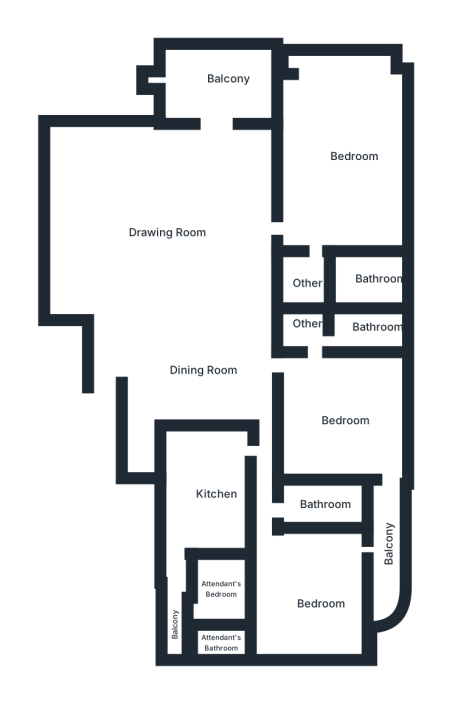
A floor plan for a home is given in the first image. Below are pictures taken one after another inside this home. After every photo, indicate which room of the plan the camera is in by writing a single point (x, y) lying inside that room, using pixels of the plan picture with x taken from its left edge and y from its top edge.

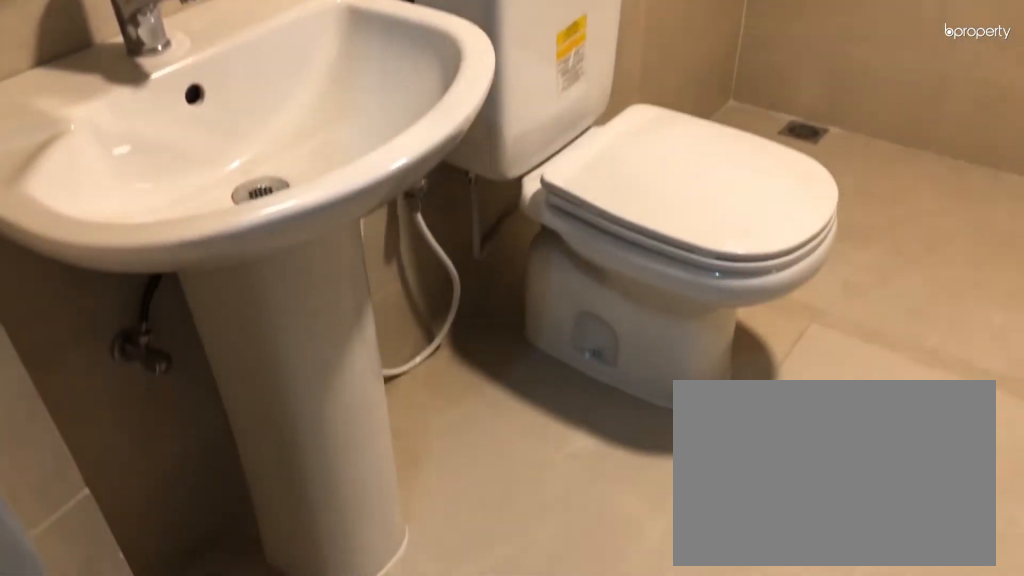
(369, 327)
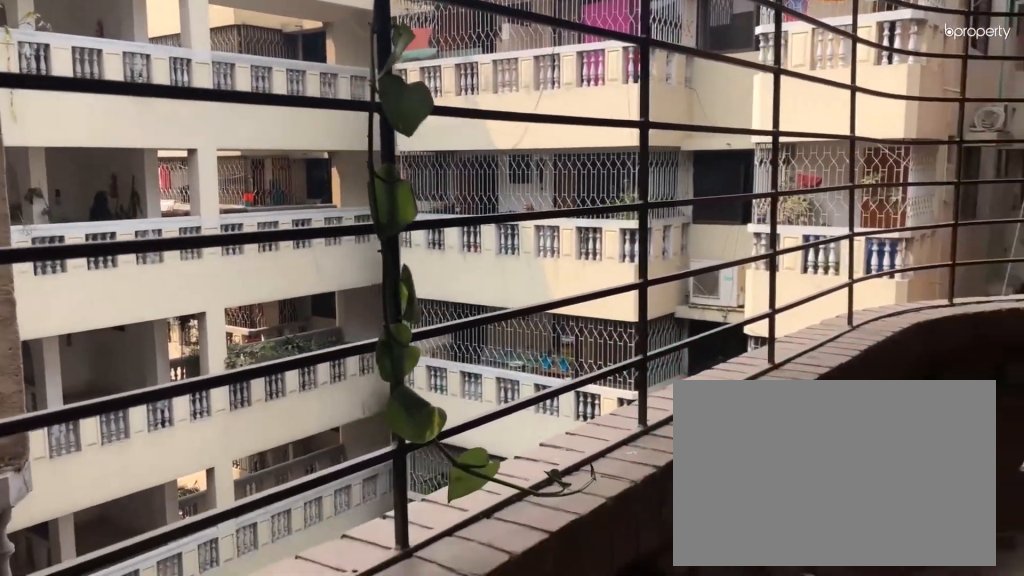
(384, 539)
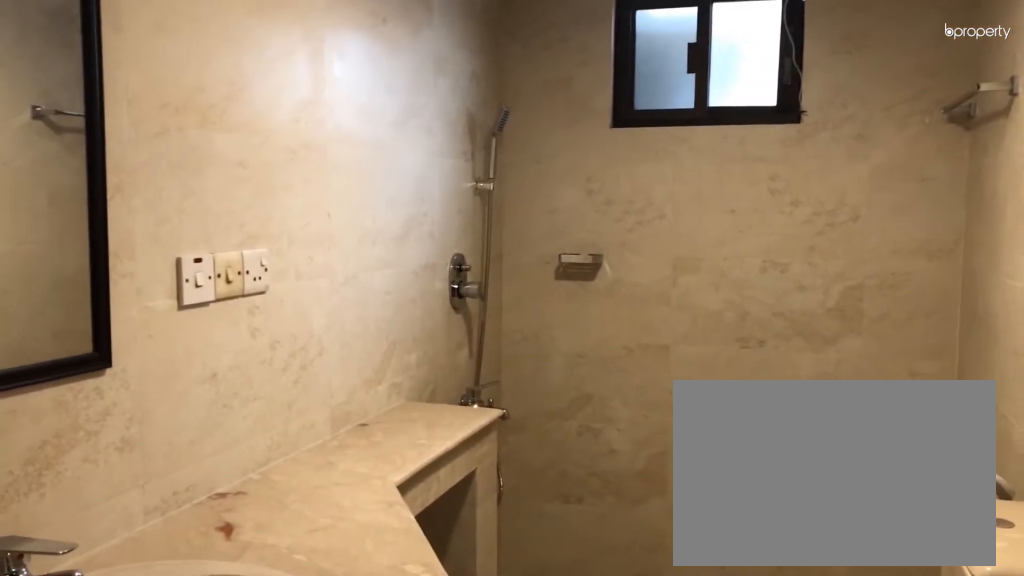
(319, 503)
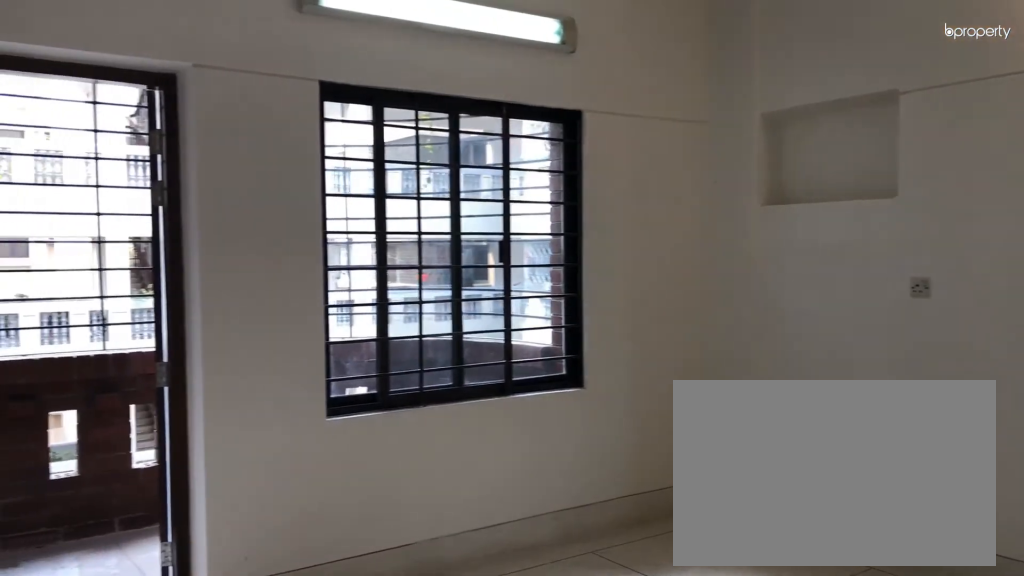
(310, 591)
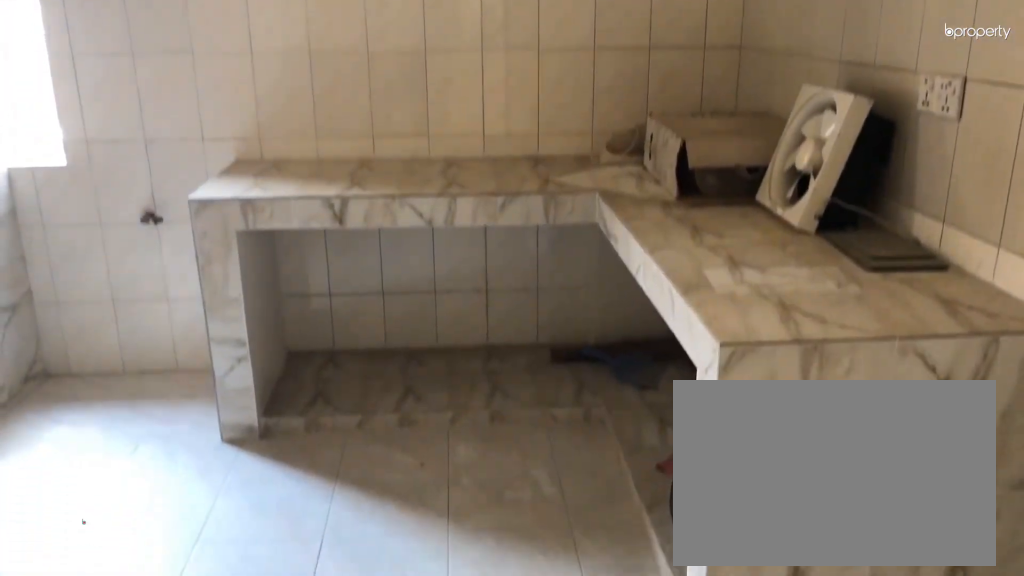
(205, 490)
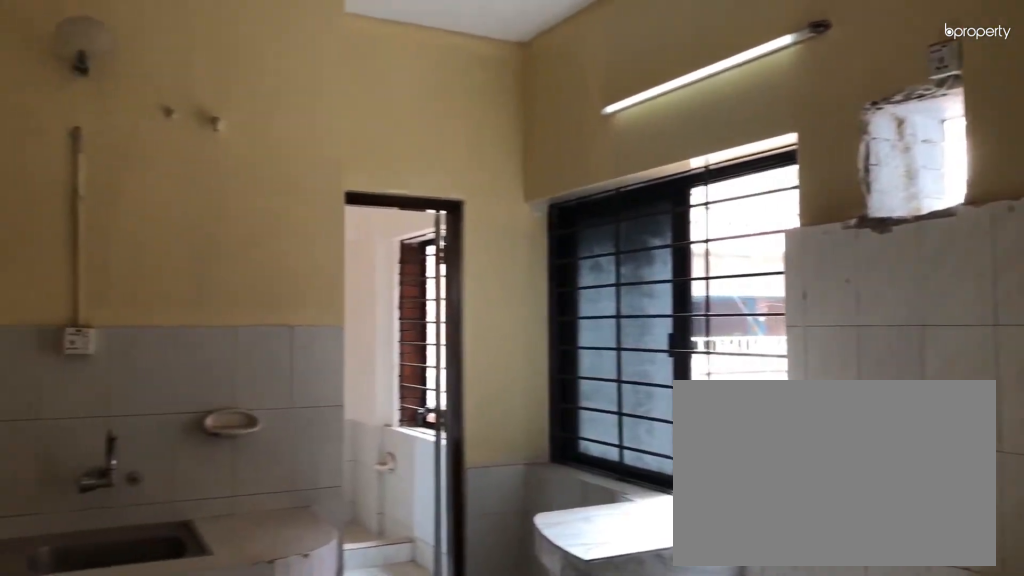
(205, 490)
